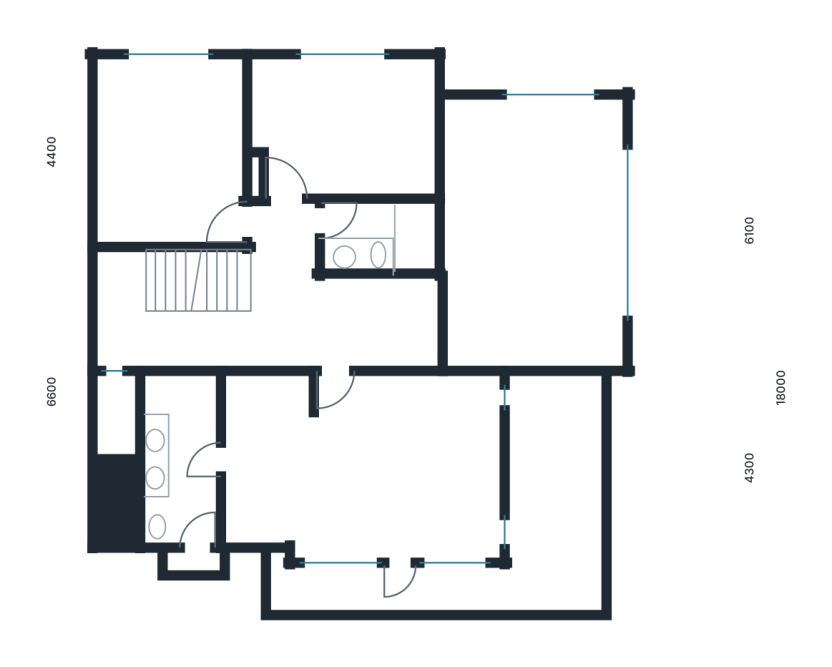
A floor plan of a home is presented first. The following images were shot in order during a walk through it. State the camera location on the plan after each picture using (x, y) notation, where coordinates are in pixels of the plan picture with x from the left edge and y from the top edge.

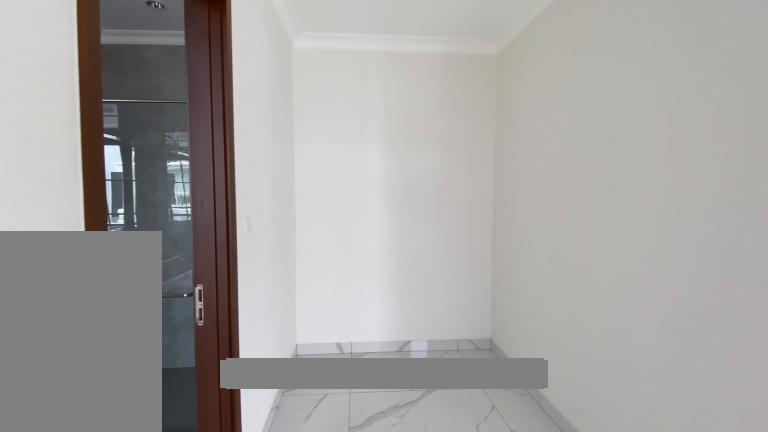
(263, 414)
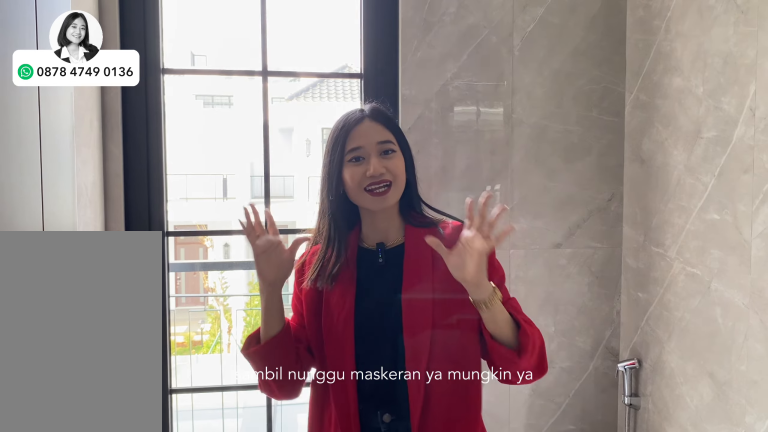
(192, 449)
